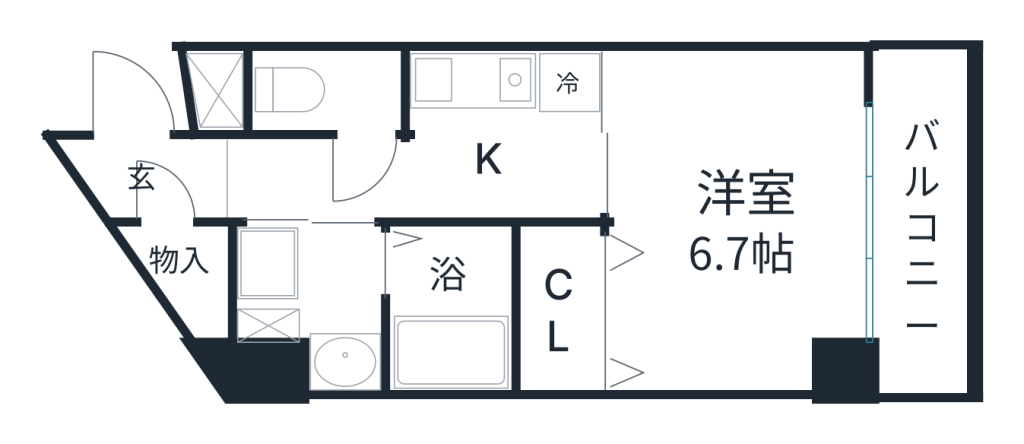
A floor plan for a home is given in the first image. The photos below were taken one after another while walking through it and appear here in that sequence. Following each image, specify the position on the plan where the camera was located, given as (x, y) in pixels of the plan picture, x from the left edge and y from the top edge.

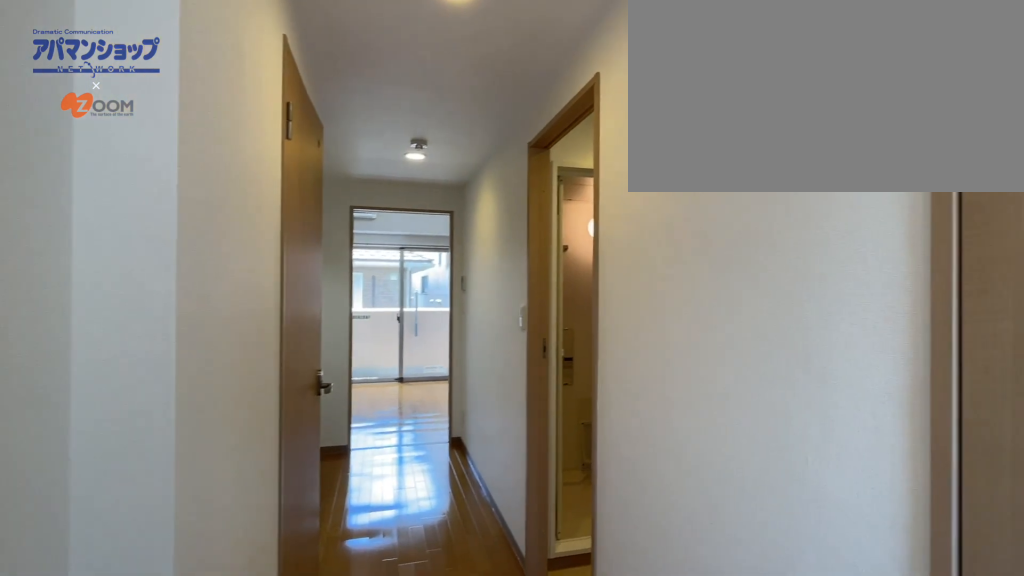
(114, 86)
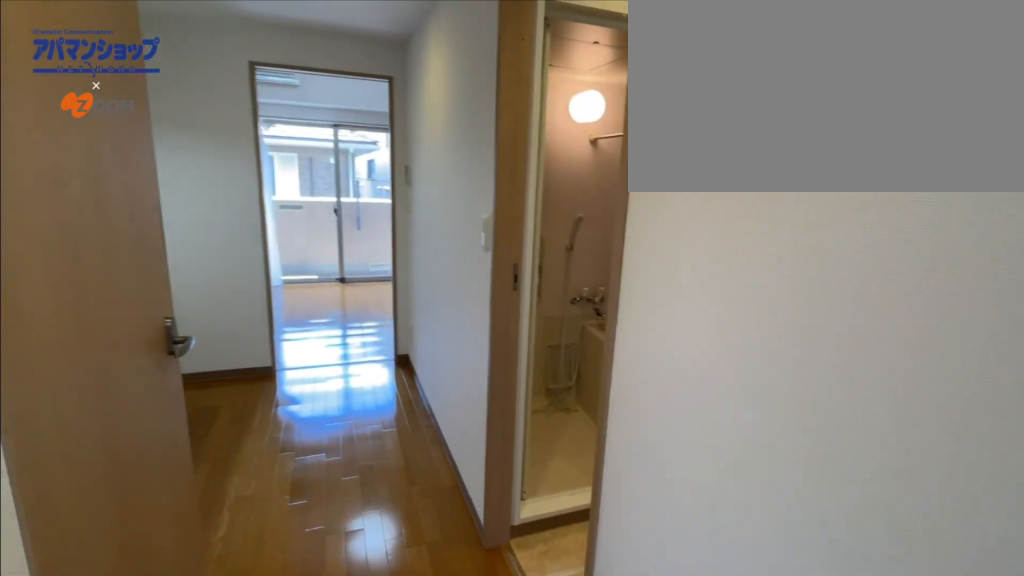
(160, 141)
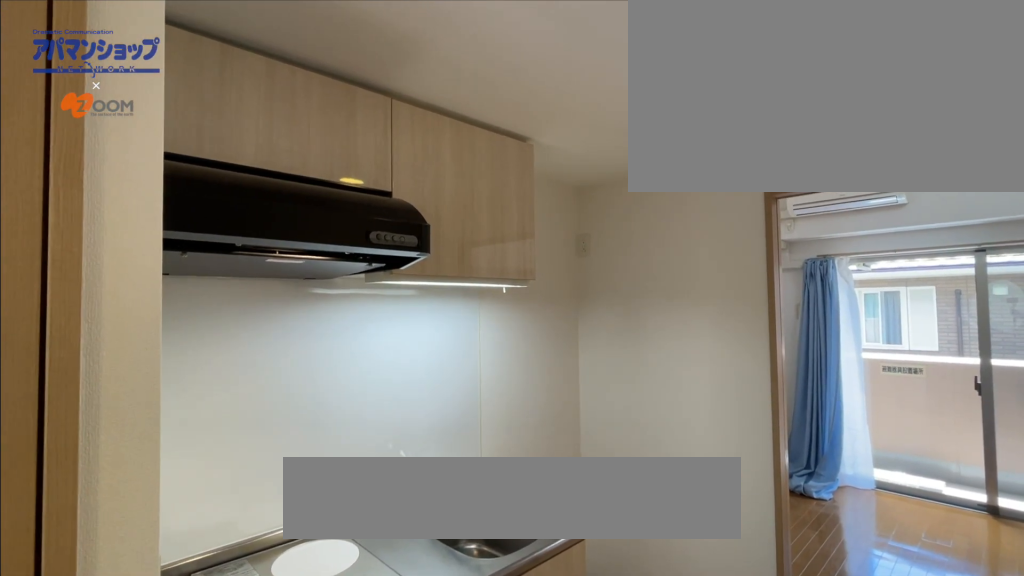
(411, 174)
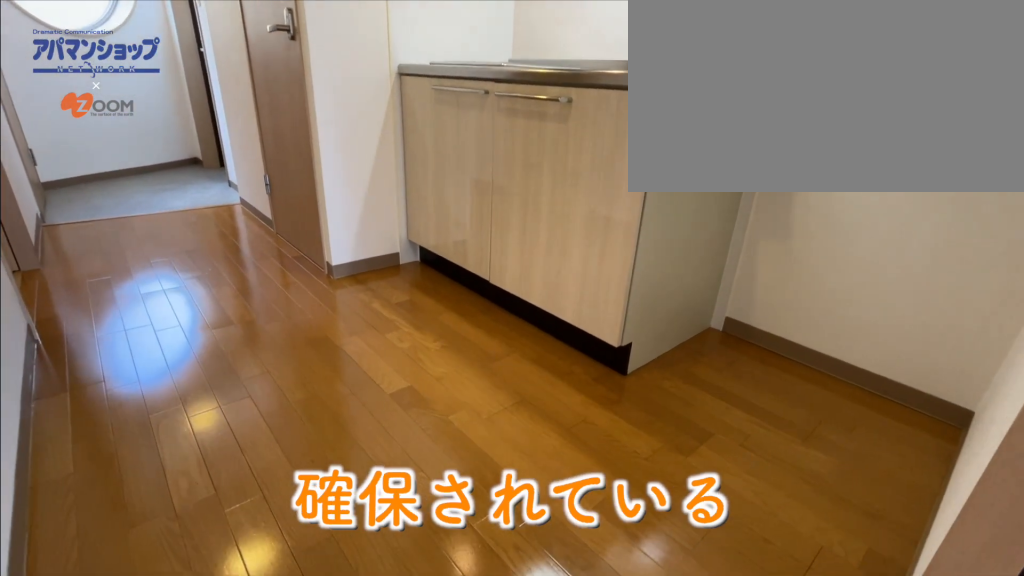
(638, 184)
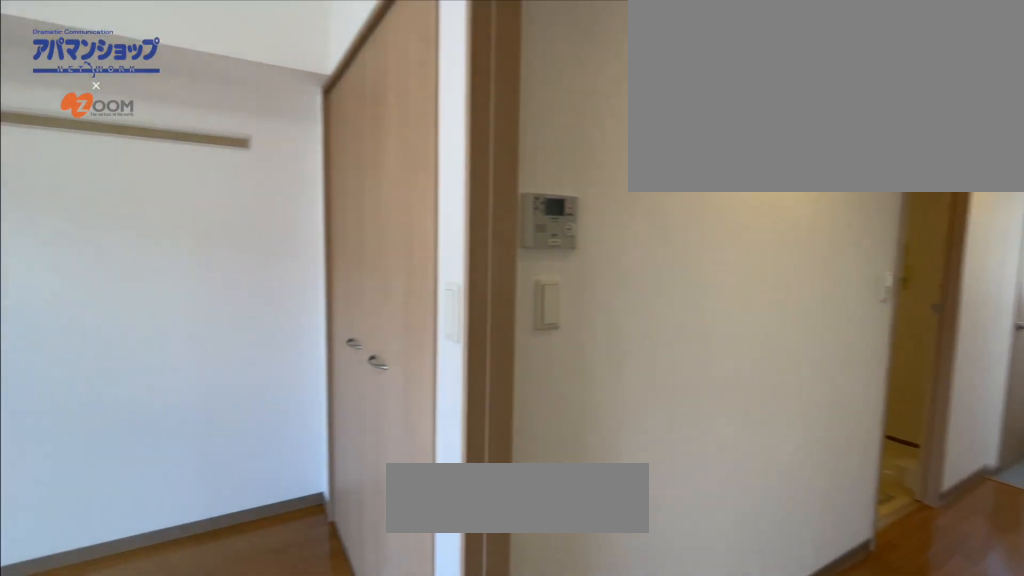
(638, 185)
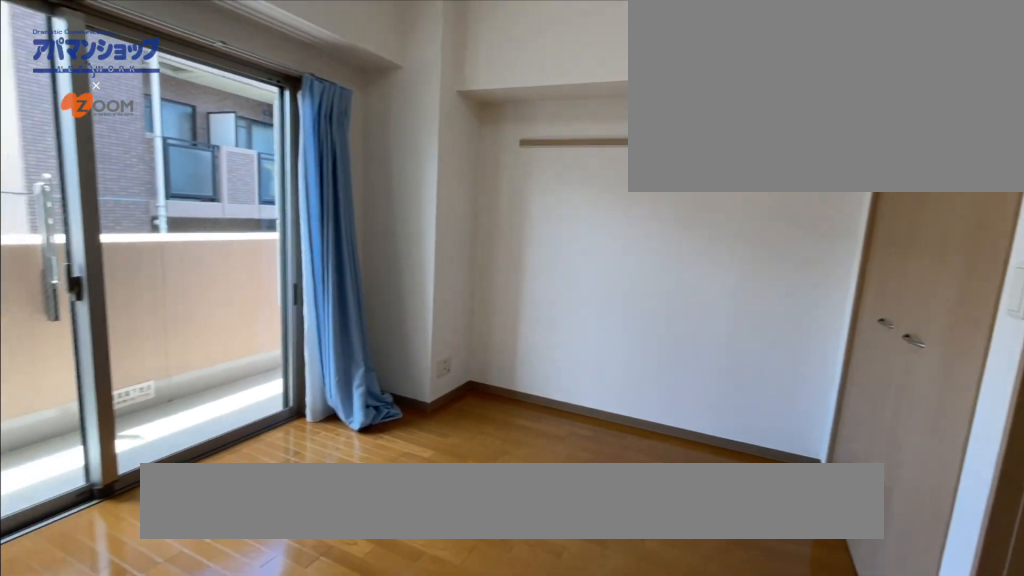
(638, 185)
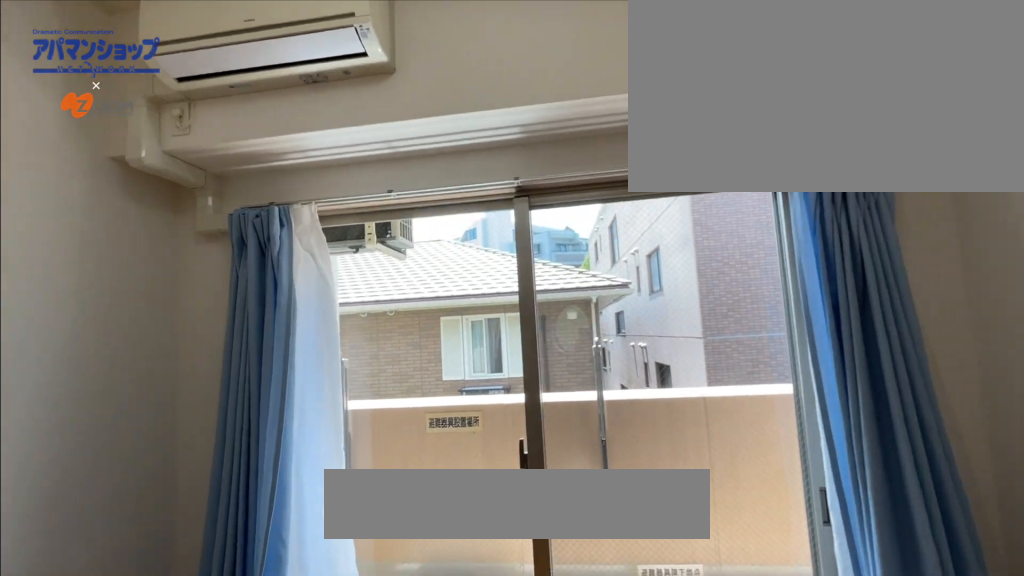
(637, 77)
